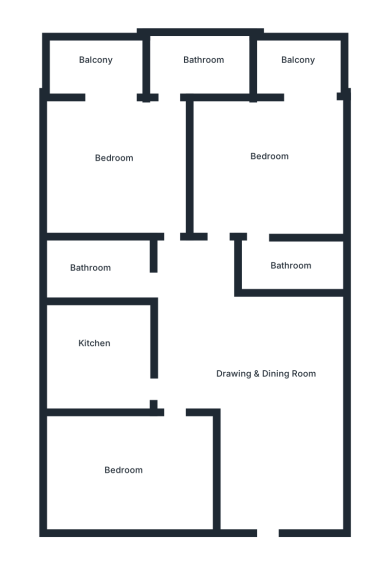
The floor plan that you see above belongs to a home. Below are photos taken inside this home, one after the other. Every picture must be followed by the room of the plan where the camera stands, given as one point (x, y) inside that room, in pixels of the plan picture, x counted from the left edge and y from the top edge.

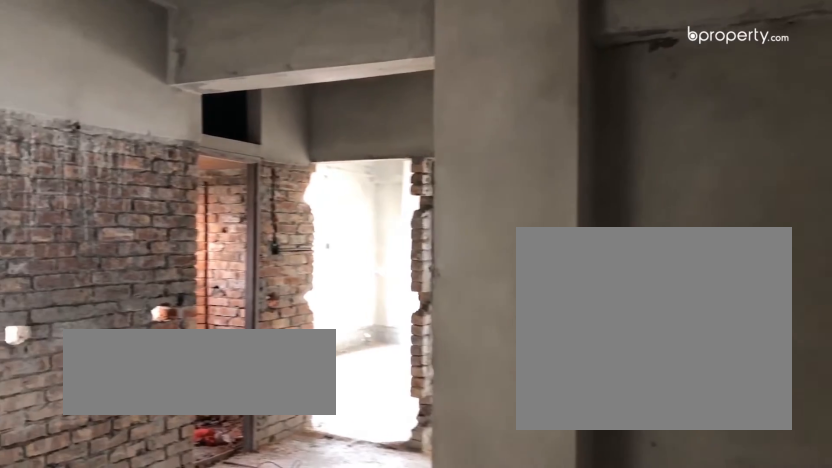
(264, 378)
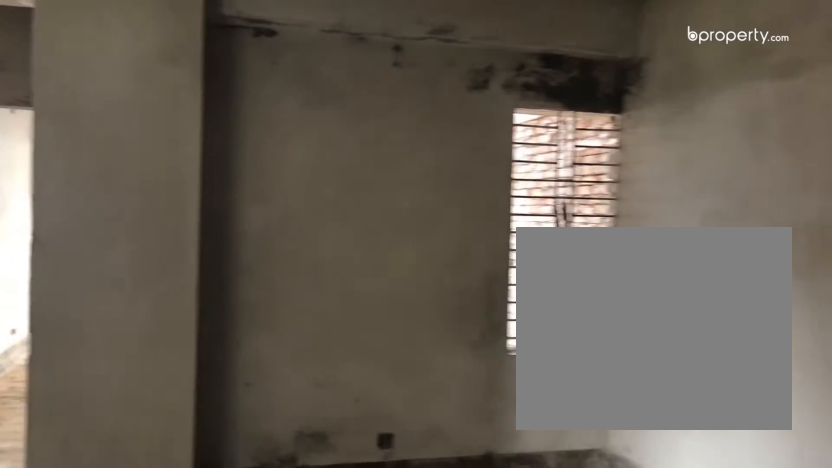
(264, 378)
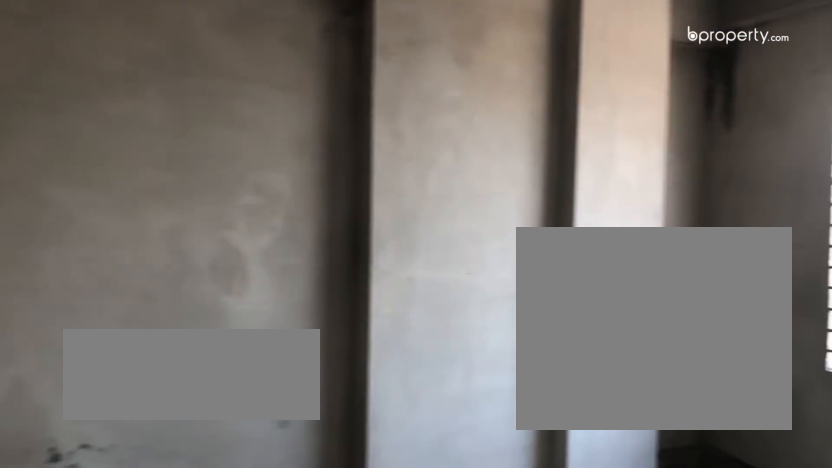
(123, 470)
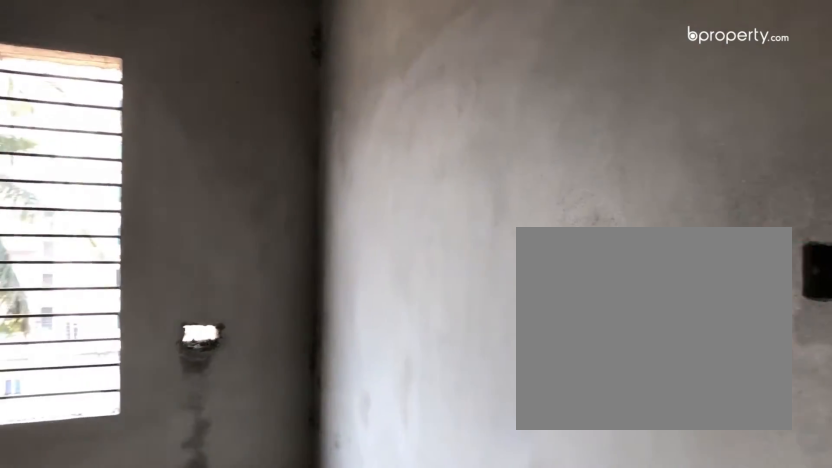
(123, 470)
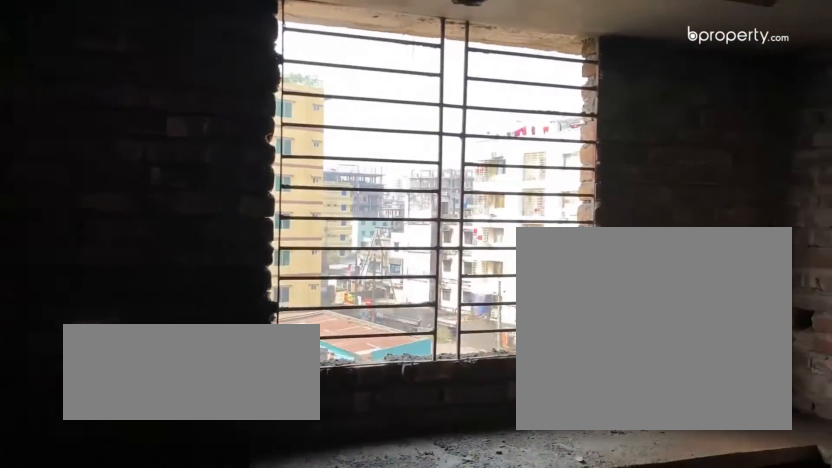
(95, 347)
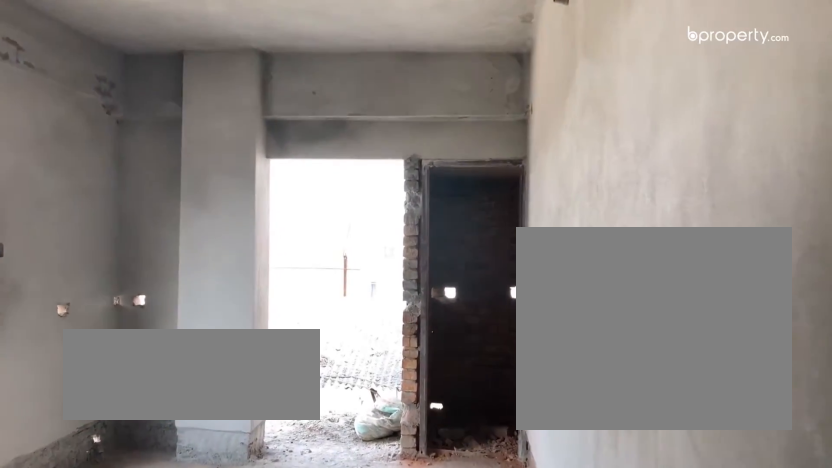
(116, 160)
